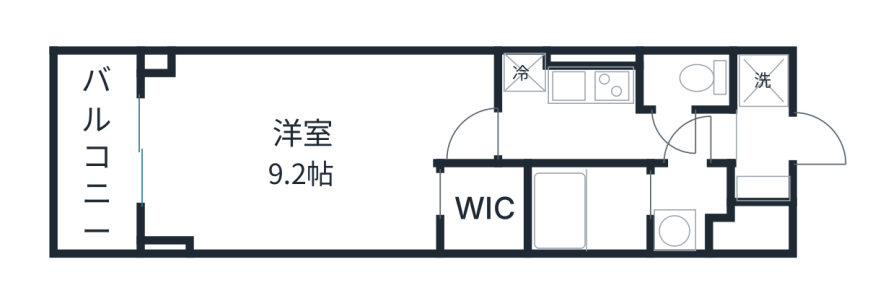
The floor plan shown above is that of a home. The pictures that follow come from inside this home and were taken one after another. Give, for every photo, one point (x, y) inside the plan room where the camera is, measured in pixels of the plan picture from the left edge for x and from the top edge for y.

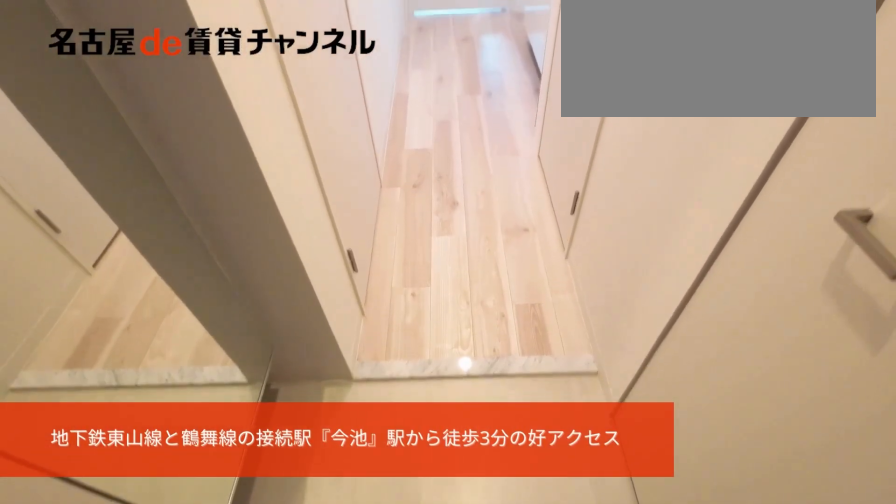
(762, 144)
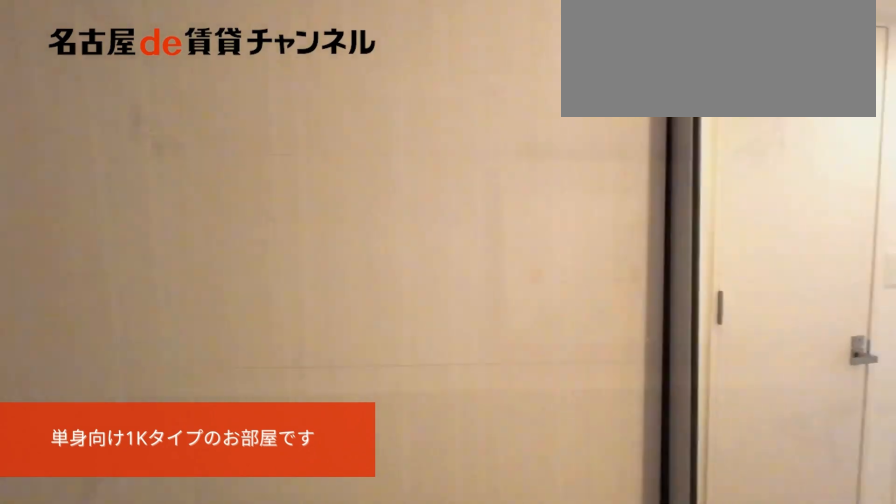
(762, 144)
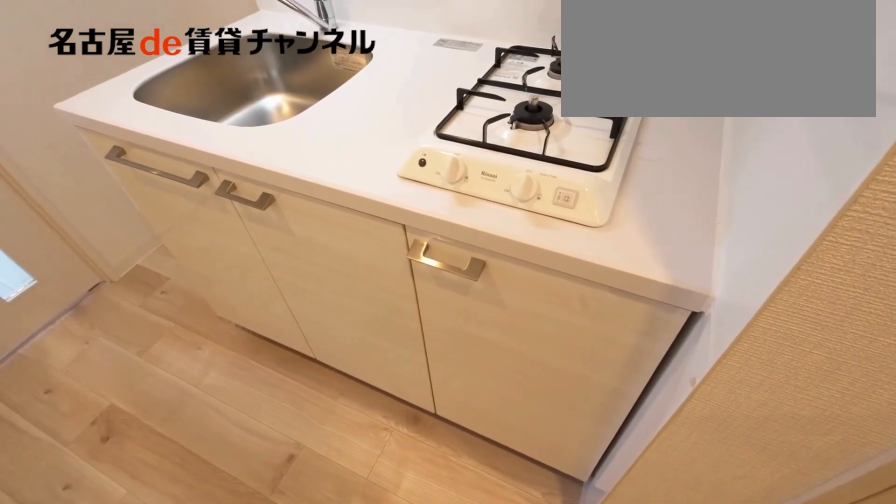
(589, 86)
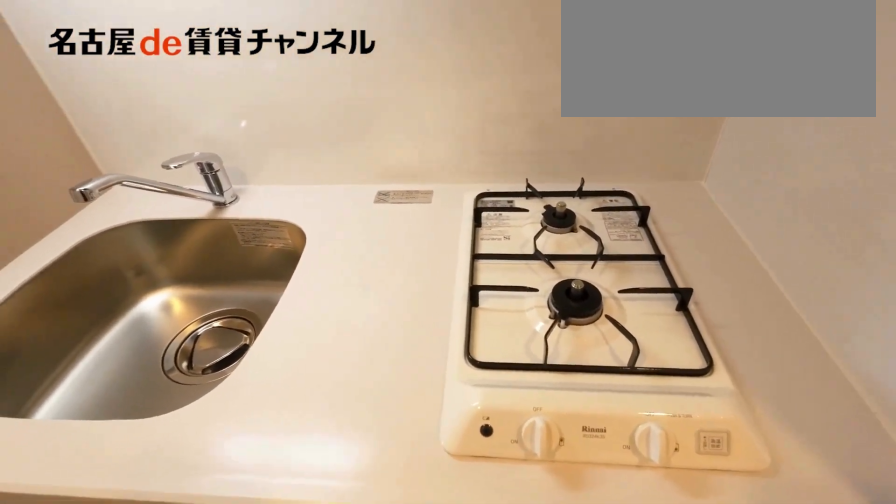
(589, 86)
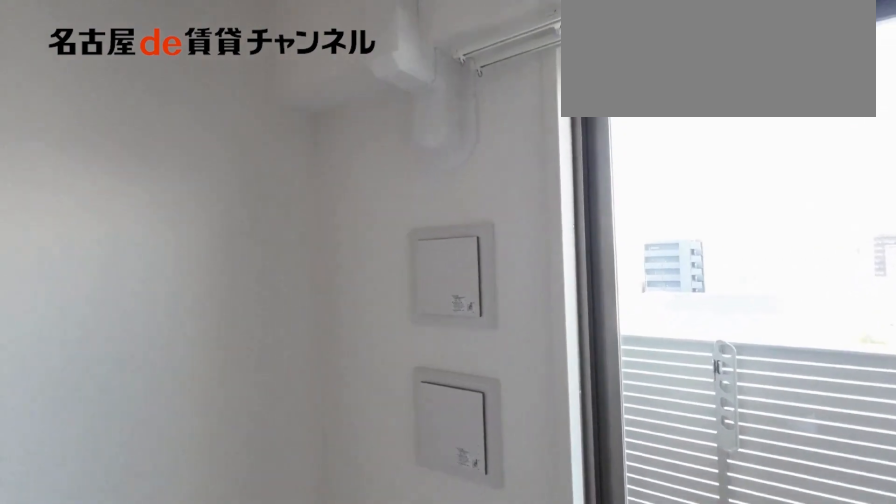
(309, 147)
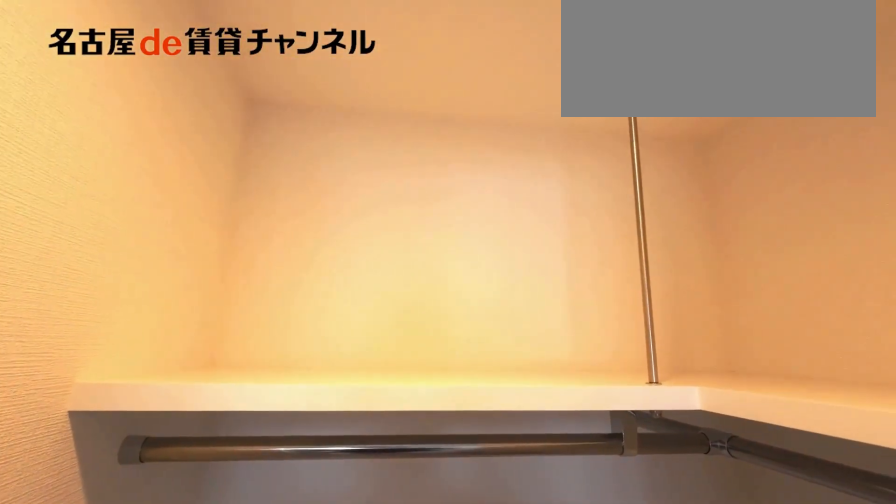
(484, 210)
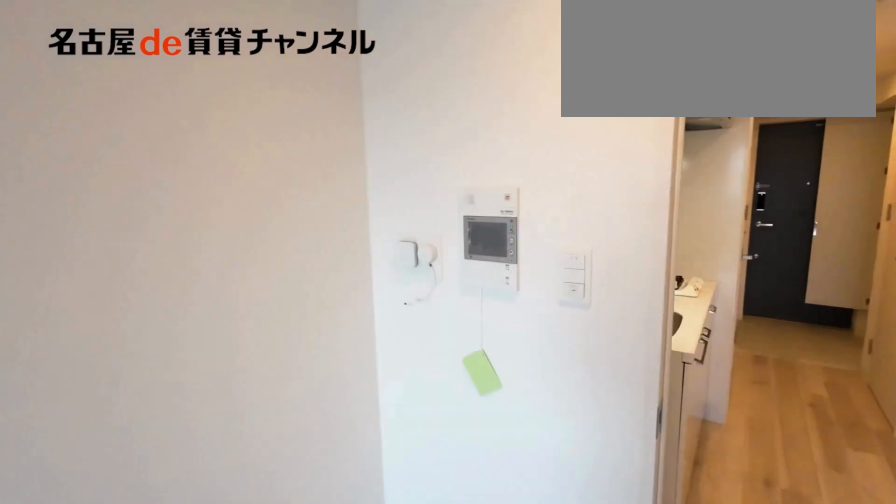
(310, 148)
